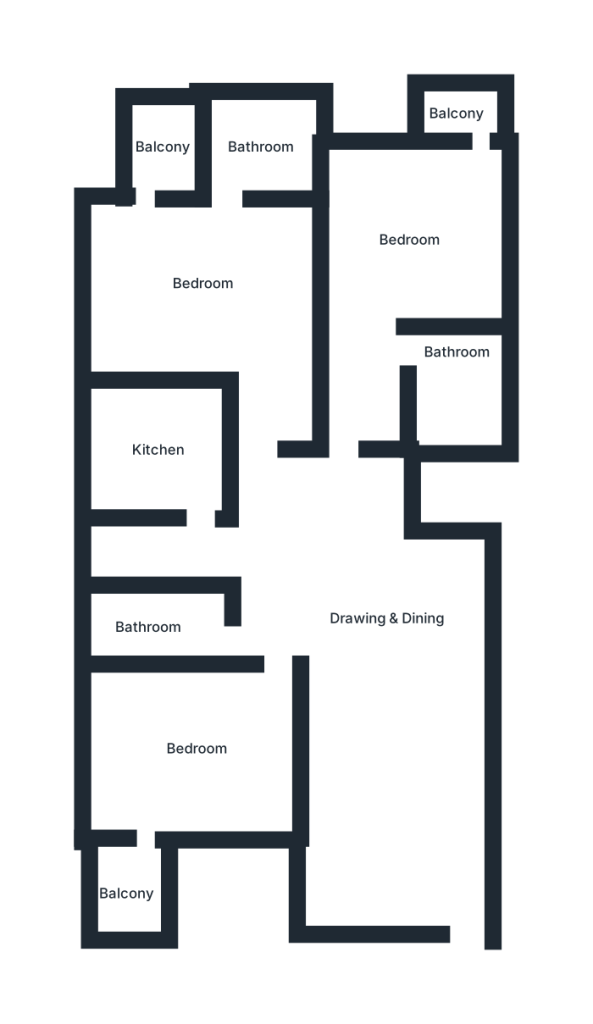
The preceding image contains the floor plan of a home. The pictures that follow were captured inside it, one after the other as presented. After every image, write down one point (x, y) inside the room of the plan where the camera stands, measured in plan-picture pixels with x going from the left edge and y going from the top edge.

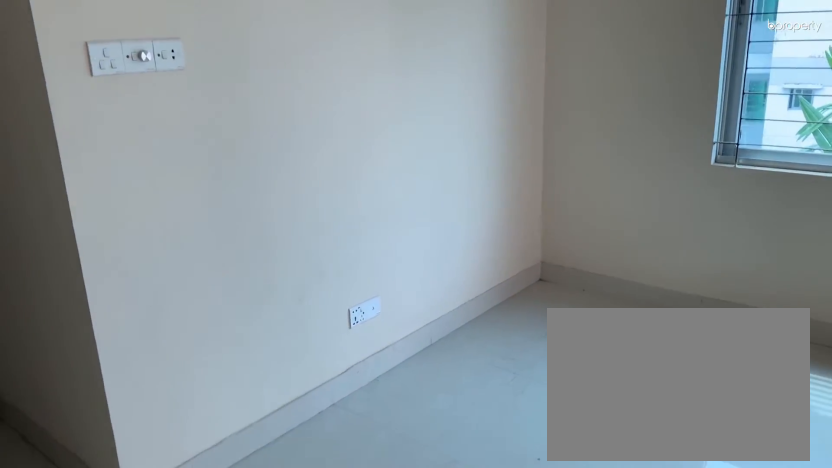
(213, 253)
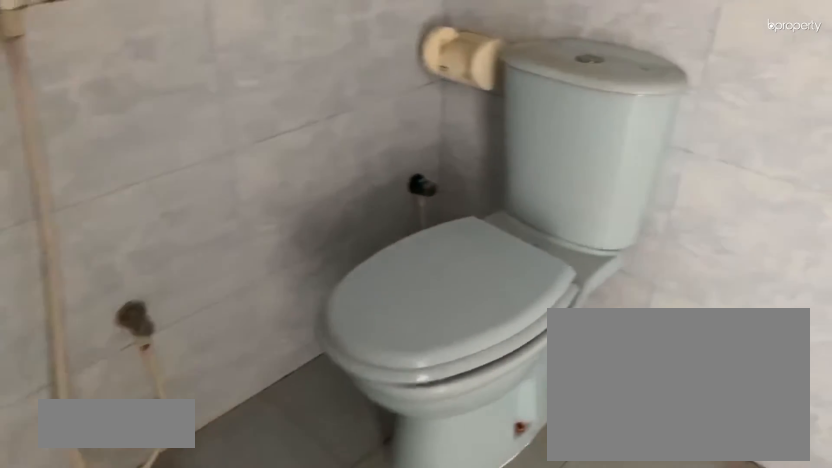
(453, 378)
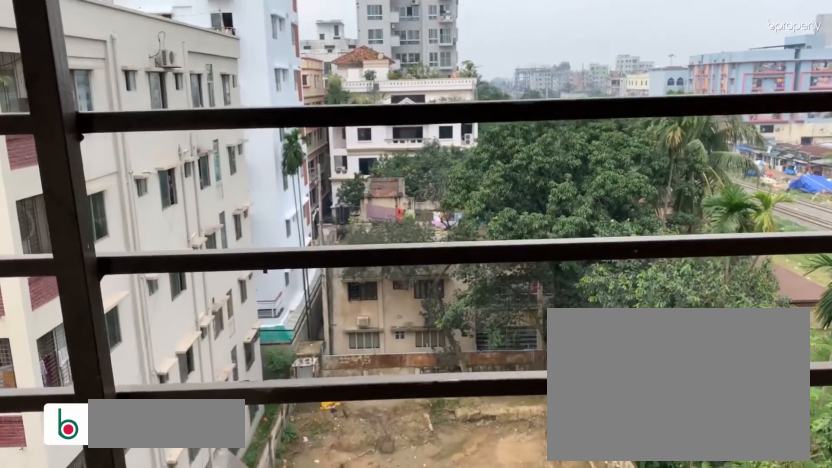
(453, 111)
